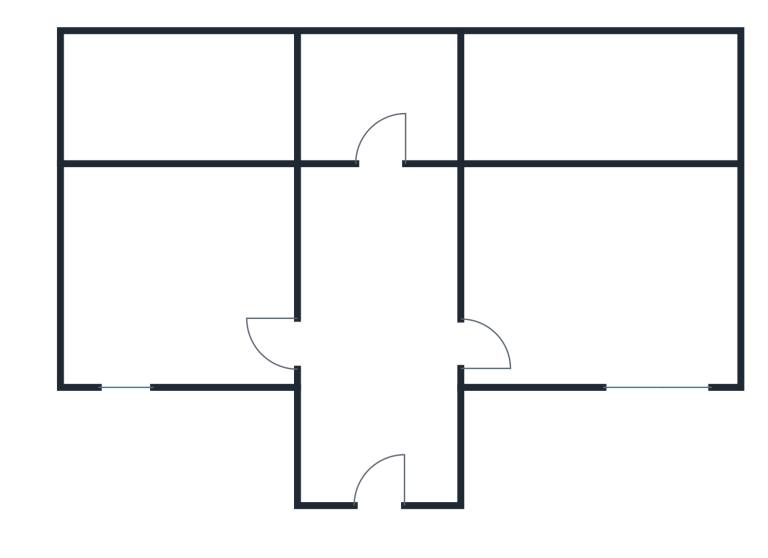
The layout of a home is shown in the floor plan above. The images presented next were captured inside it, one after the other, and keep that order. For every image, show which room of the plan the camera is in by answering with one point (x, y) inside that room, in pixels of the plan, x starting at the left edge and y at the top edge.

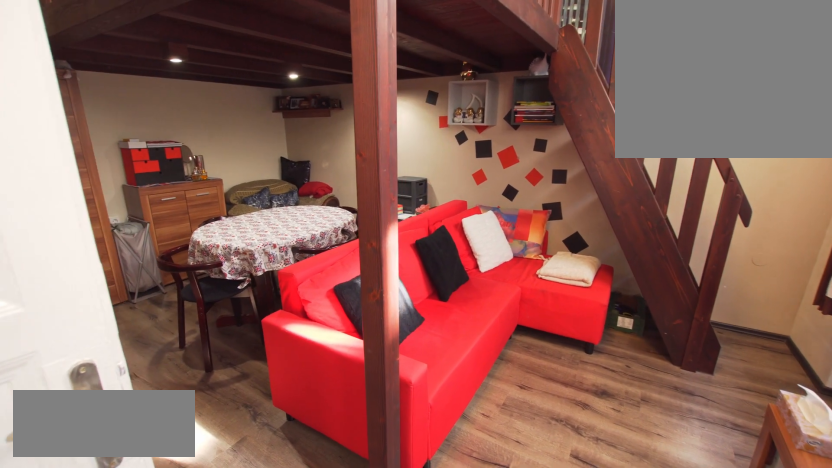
(596, 277)
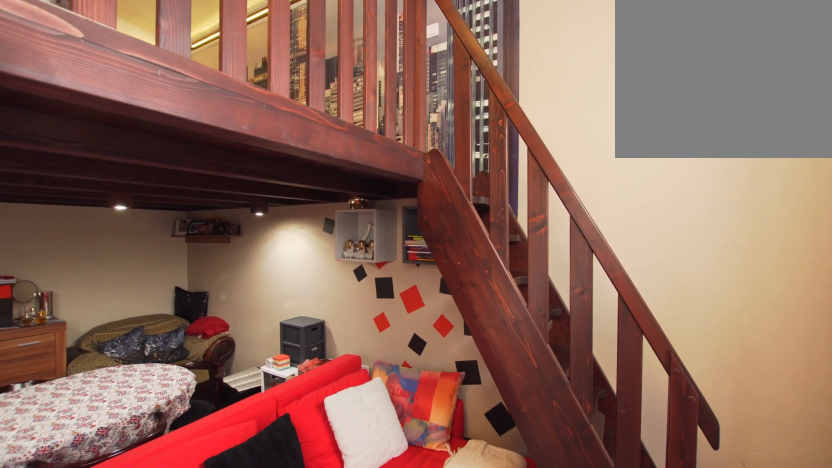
(597, 277)
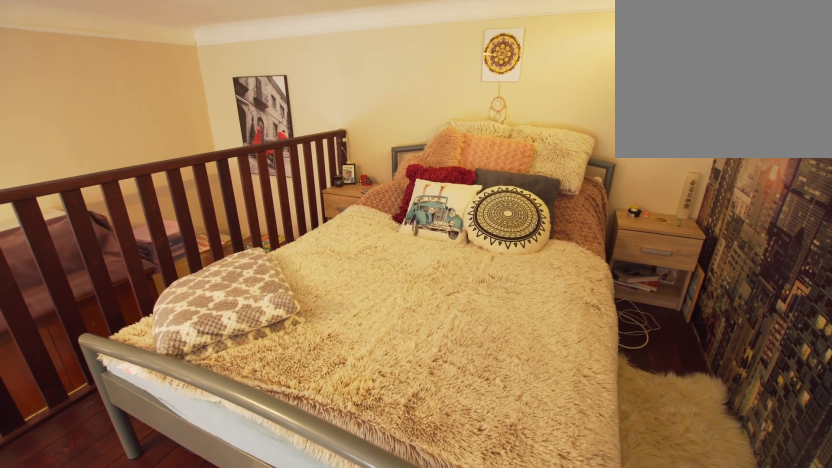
(597, 101)
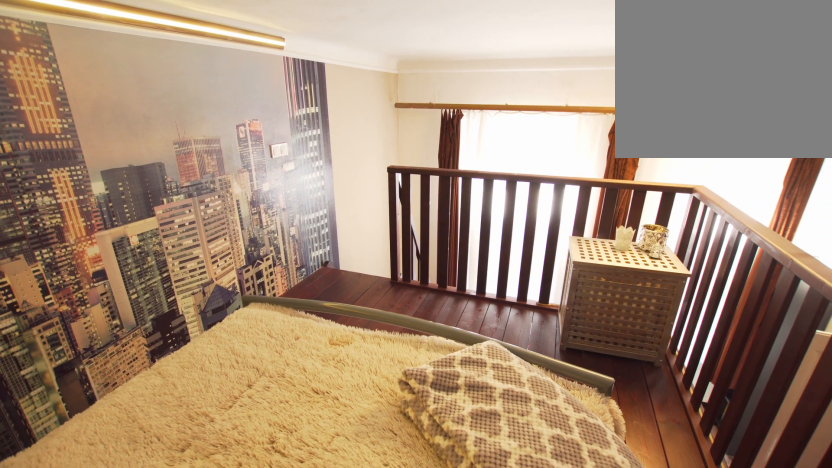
(597, 101)
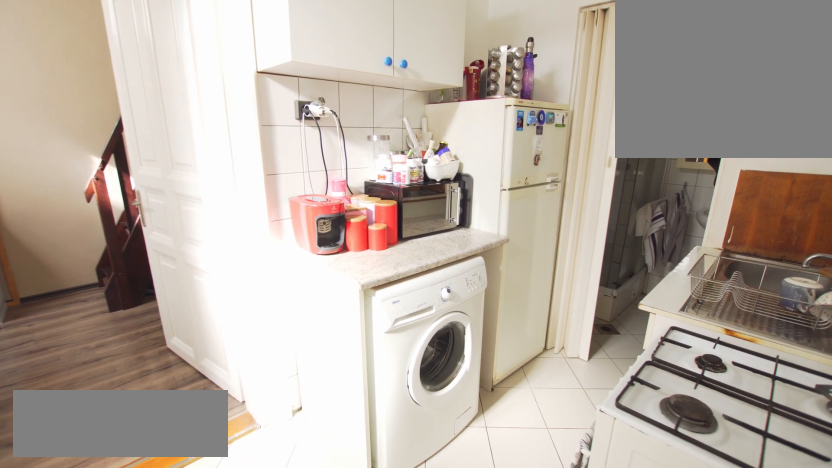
(378, 279)
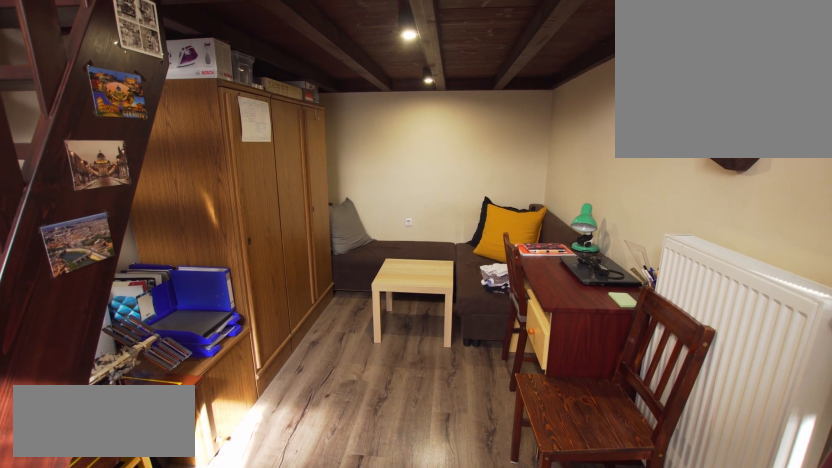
(174, 277)
